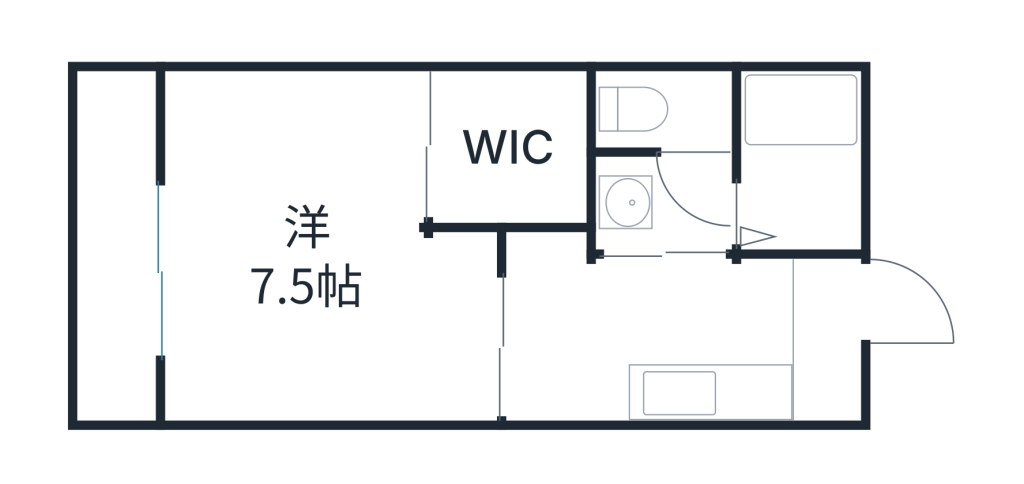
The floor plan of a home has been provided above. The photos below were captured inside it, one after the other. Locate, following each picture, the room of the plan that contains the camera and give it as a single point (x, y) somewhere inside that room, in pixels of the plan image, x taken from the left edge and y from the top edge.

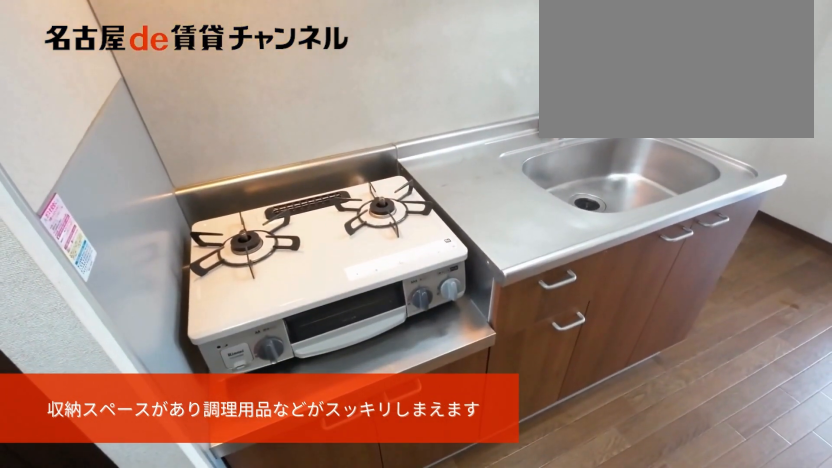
(707, 395)
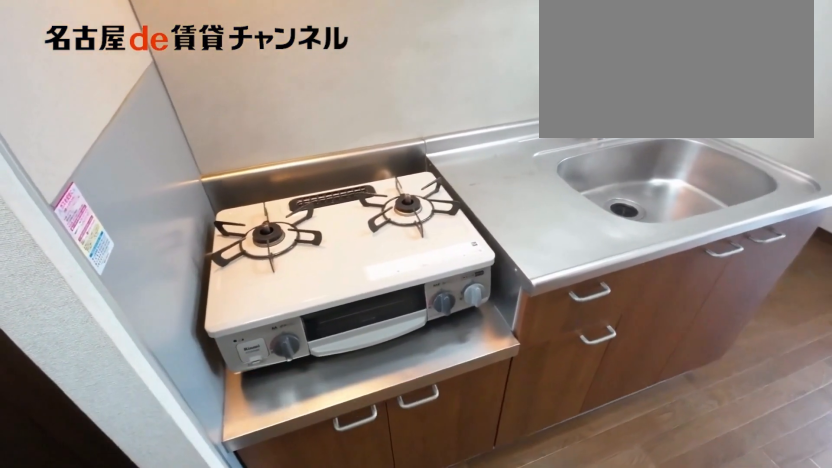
(707, 395)
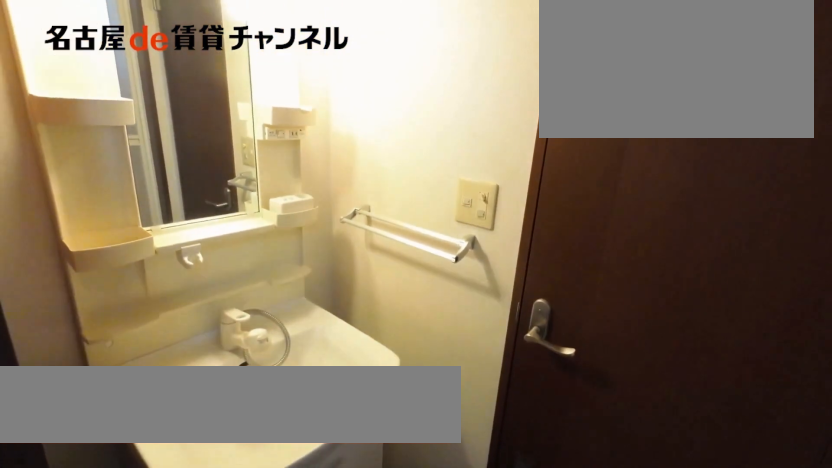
(668, 206)
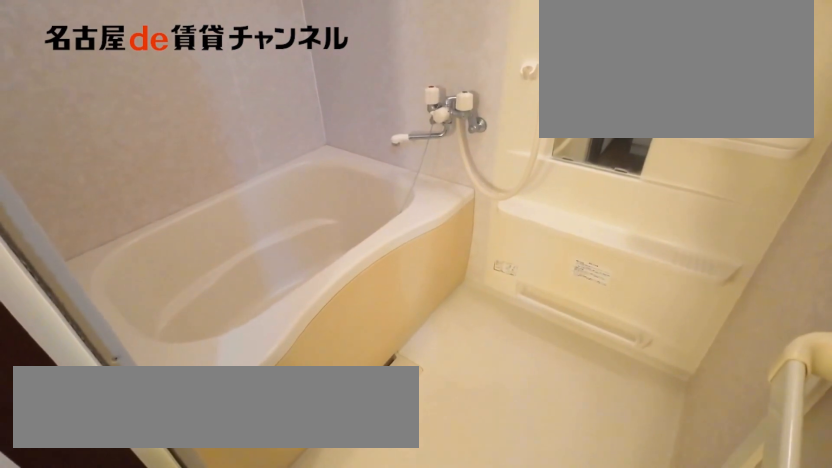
(802, 163)
